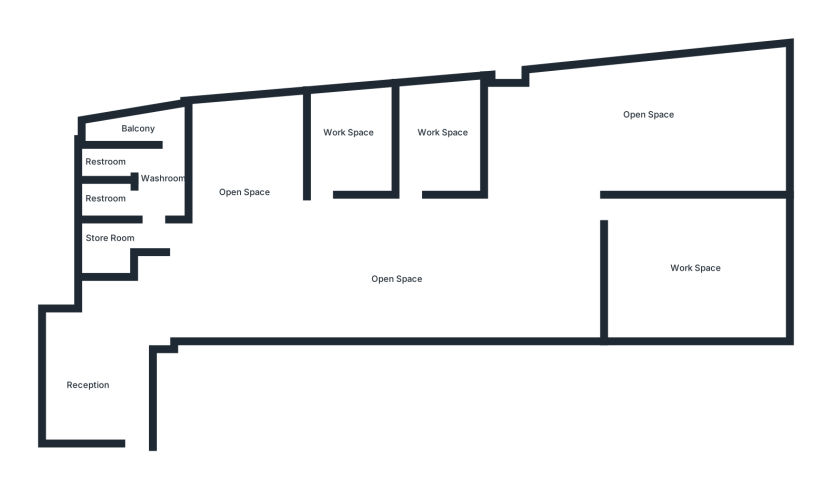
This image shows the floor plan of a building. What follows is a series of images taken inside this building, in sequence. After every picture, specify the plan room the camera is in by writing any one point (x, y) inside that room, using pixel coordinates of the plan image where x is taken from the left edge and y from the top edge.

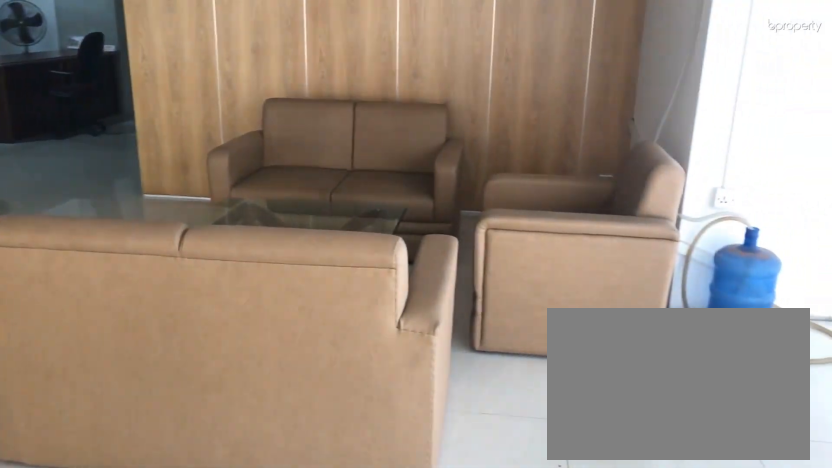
(658, 125)
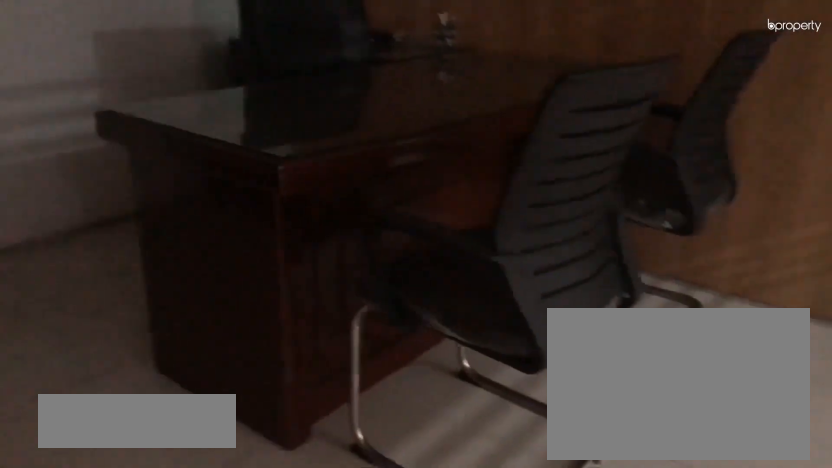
(426, 145)
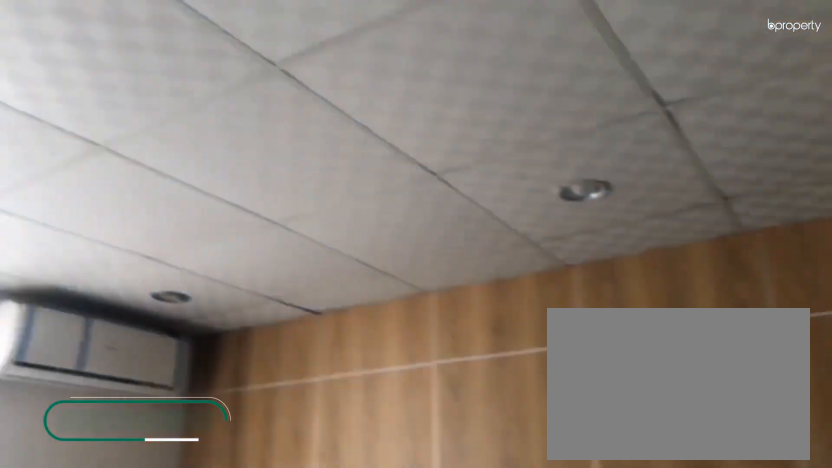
(335, 145)
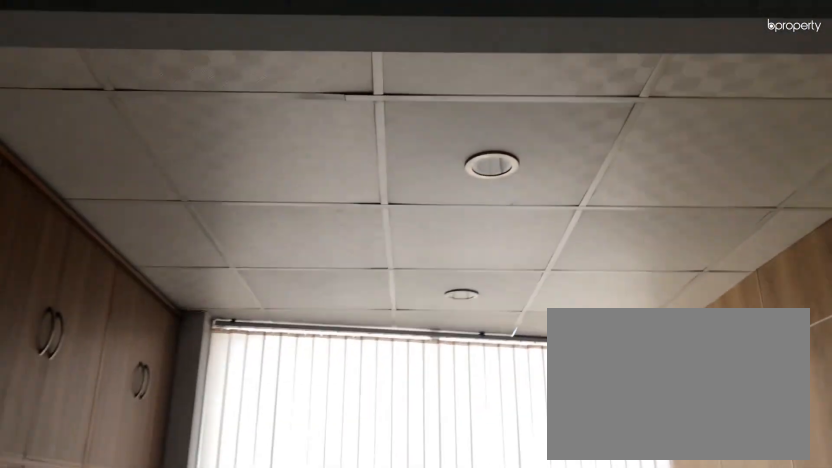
(253, 199)
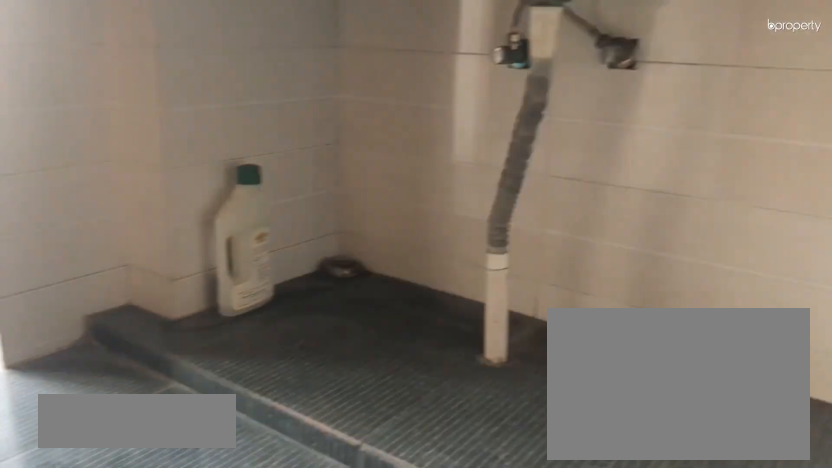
(161, 197)
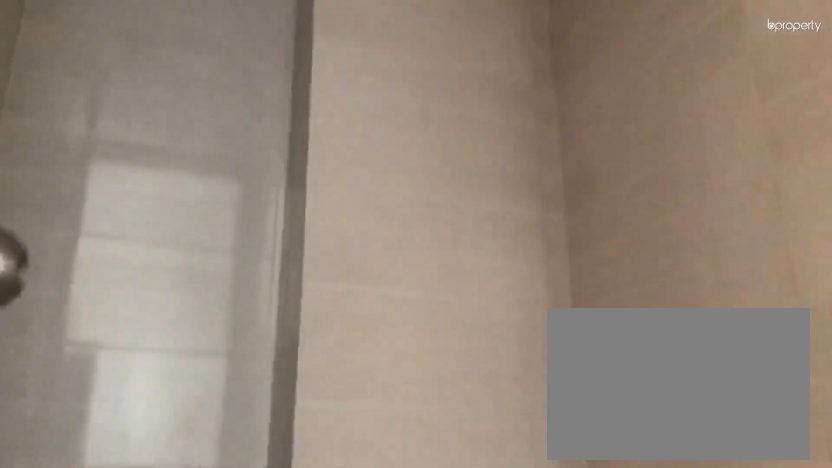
(104, 202)
